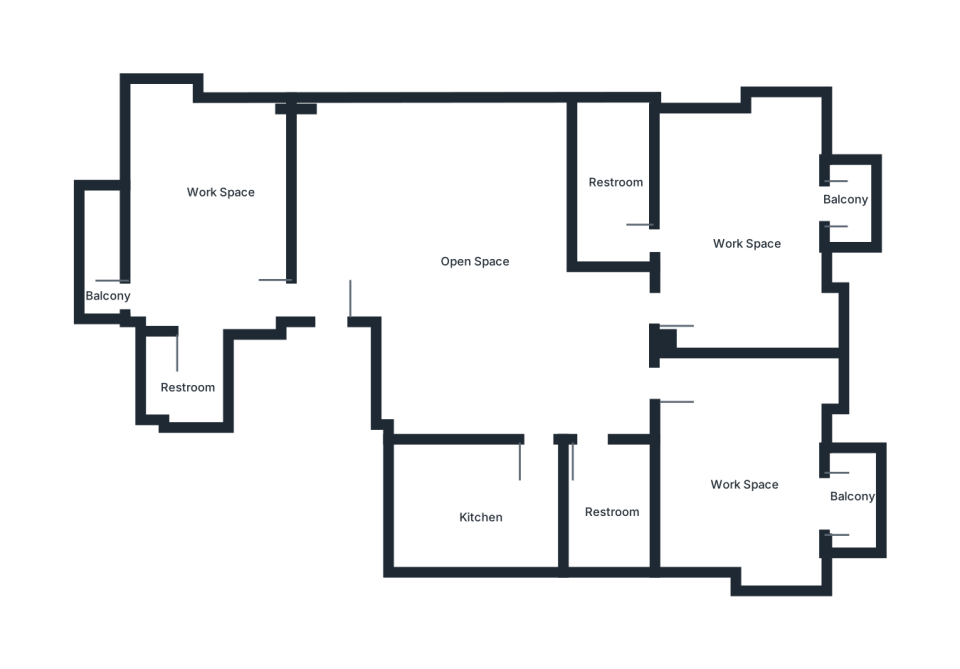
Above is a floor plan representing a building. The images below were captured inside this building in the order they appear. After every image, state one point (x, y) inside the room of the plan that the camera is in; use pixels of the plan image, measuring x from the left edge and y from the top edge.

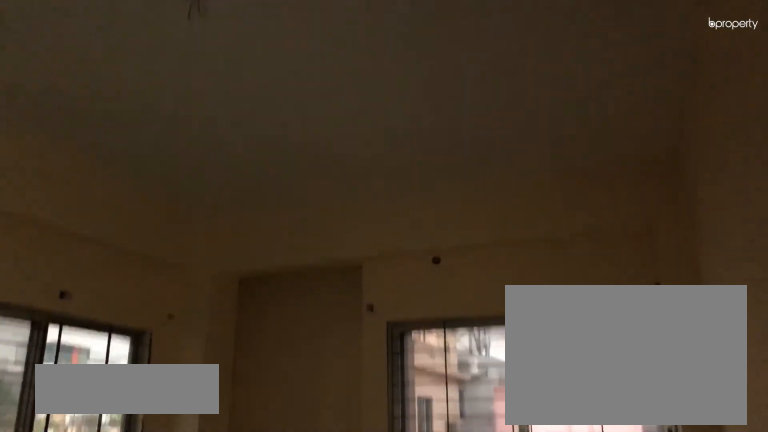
(219, 222)
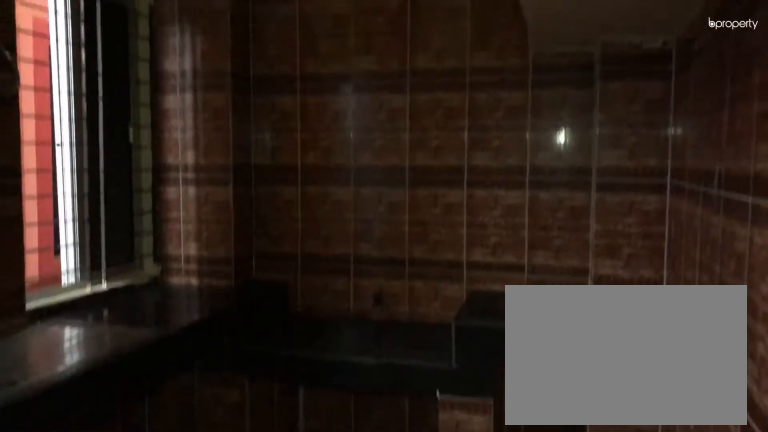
(484, 496)
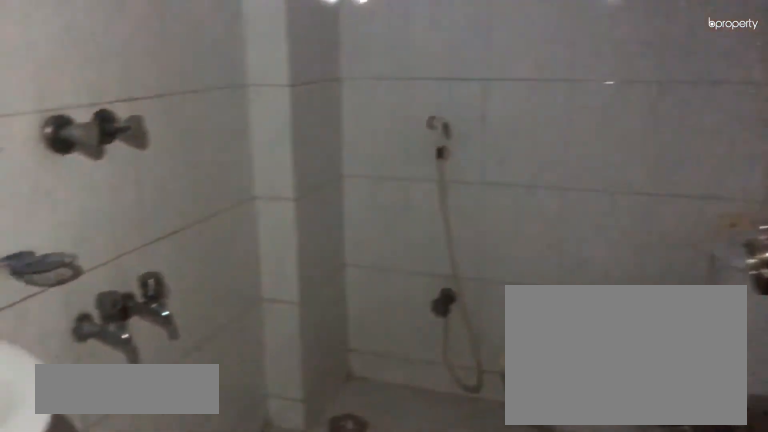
(611, 499)
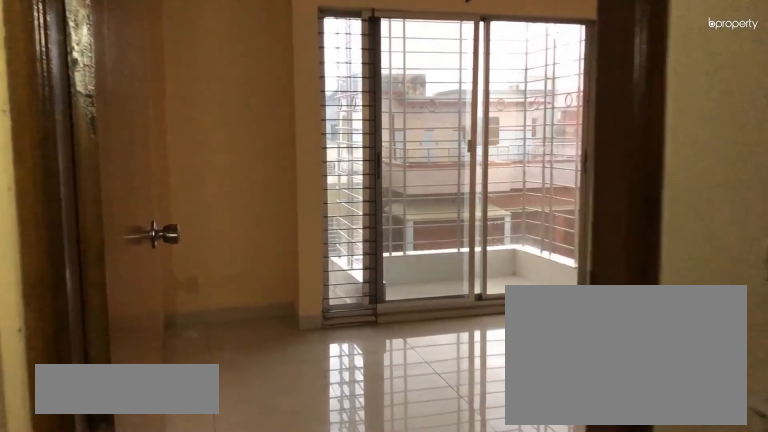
(740, 474)
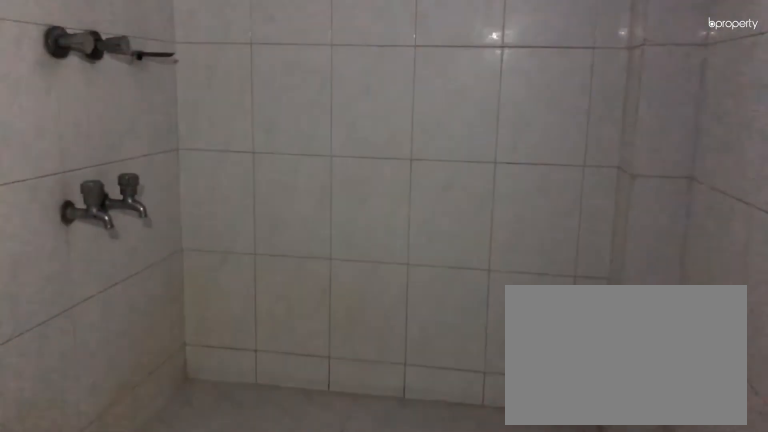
(612, 184)
